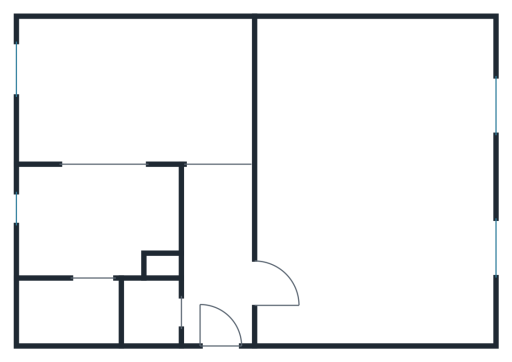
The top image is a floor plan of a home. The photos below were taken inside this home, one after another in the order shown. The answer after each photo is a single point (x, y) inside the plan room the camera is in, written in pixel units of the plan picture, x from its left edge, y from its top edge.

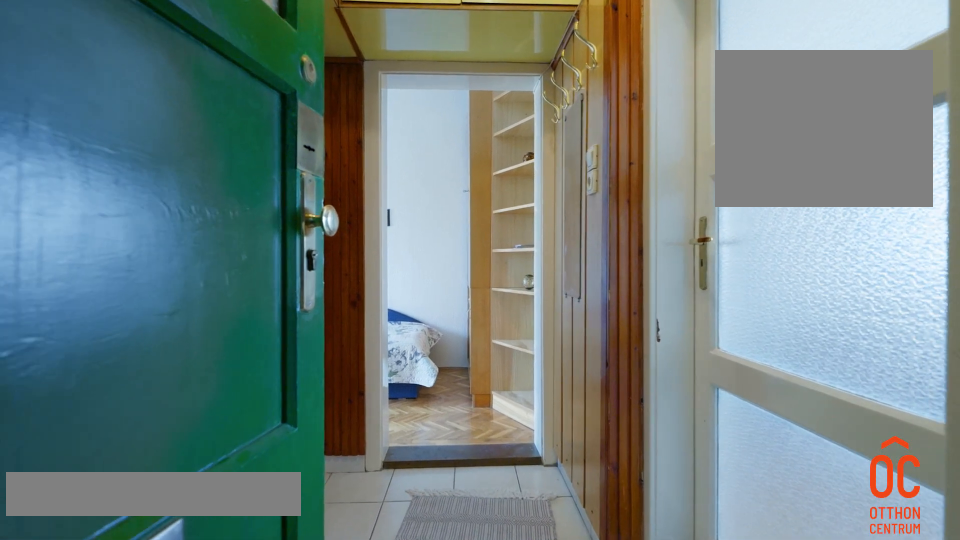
(212, 271)
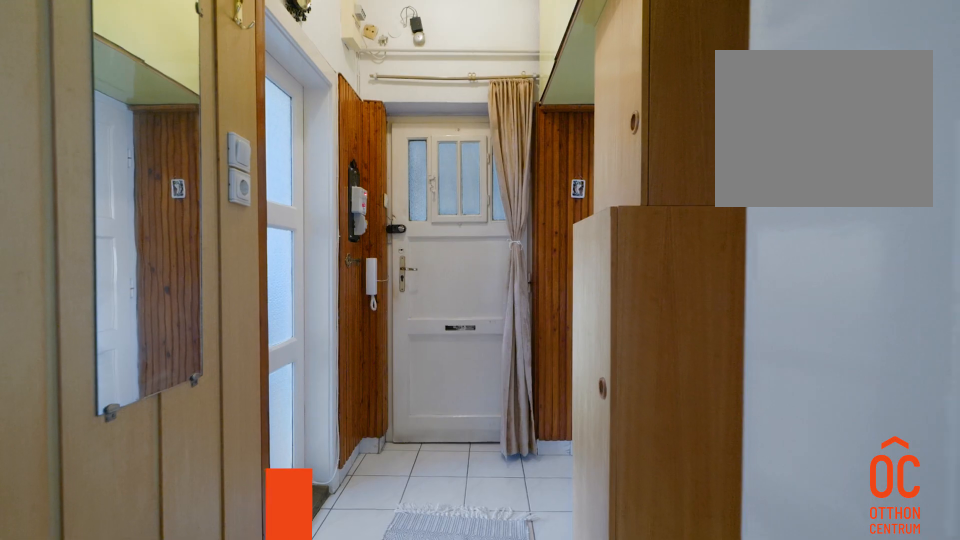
(211, 271)
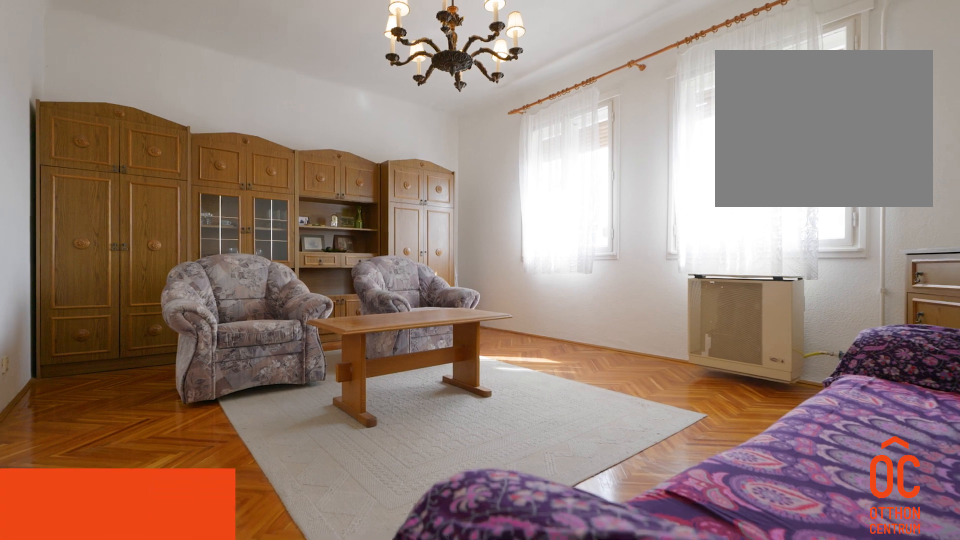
(376, 192)
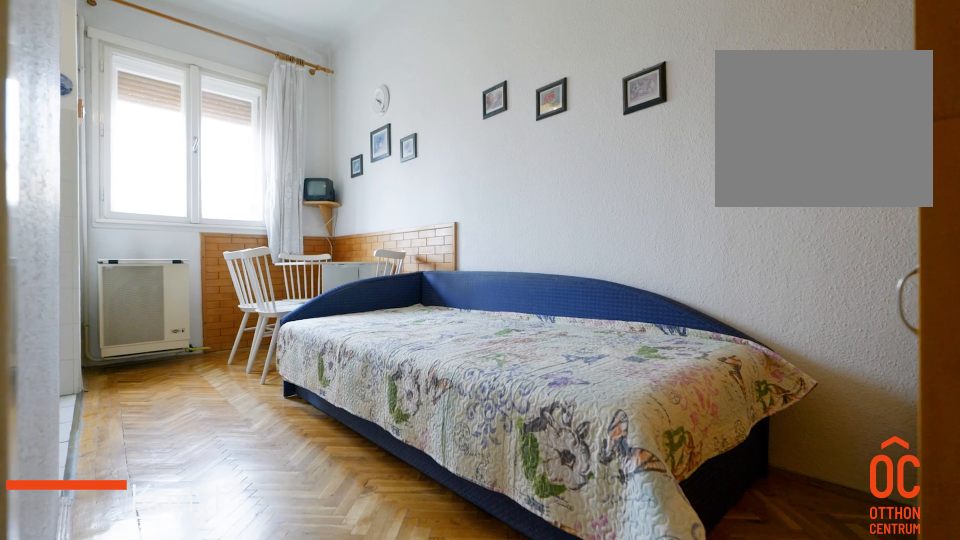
(111, 87)
